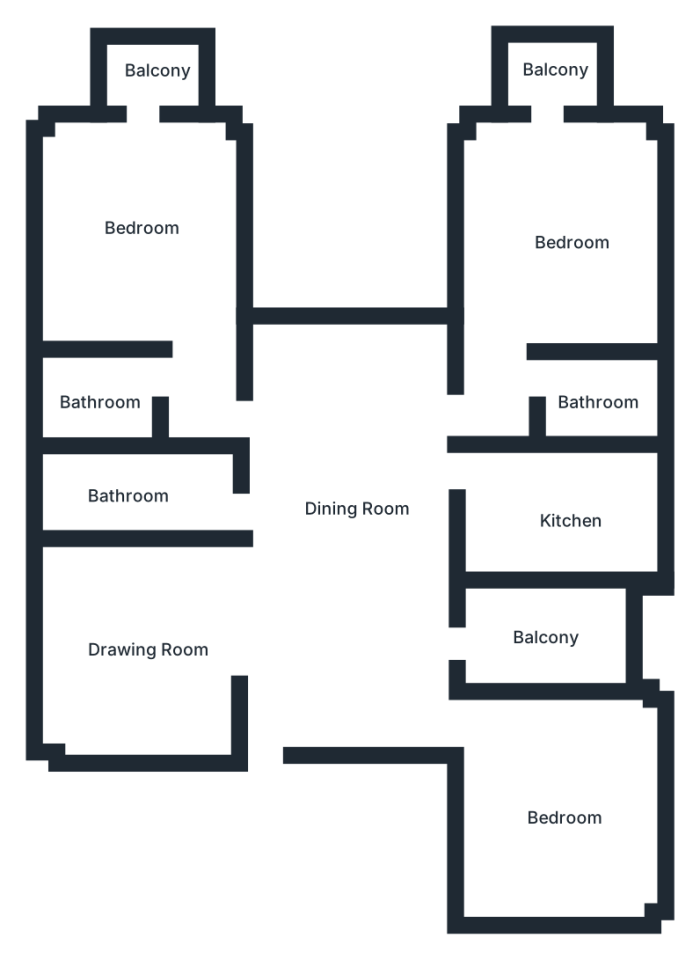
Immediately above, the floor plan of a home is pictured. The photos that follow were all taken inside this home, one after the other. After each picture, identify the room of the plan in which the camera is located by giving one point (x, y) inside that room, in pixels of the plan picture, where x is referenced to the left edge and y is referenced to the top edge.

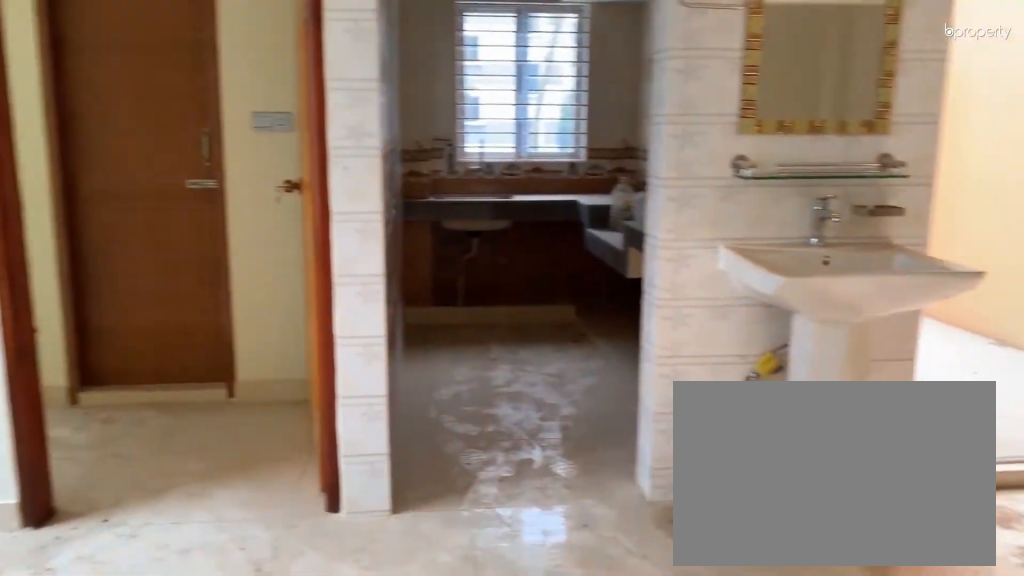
(349, 523)
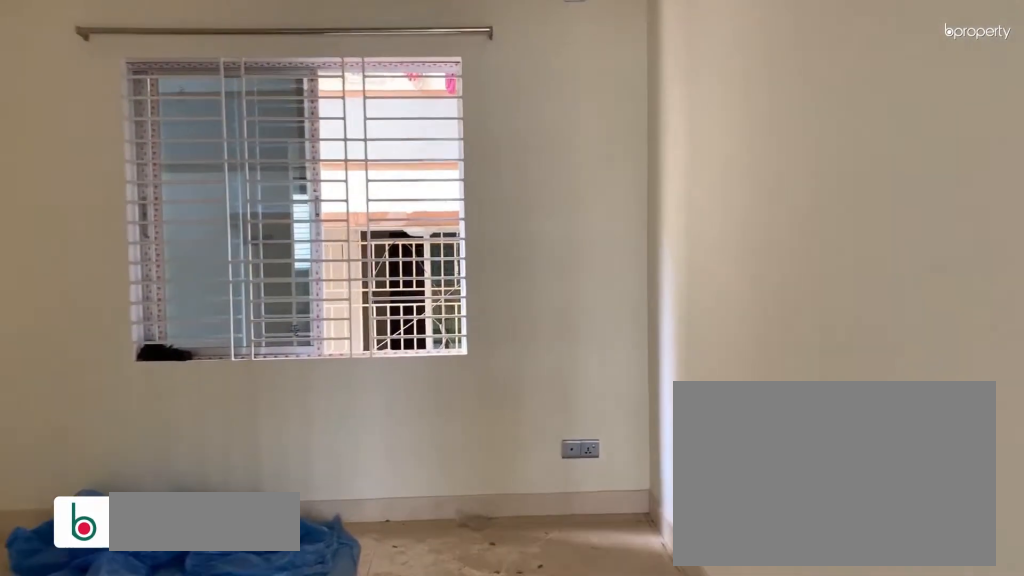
(145, 652)
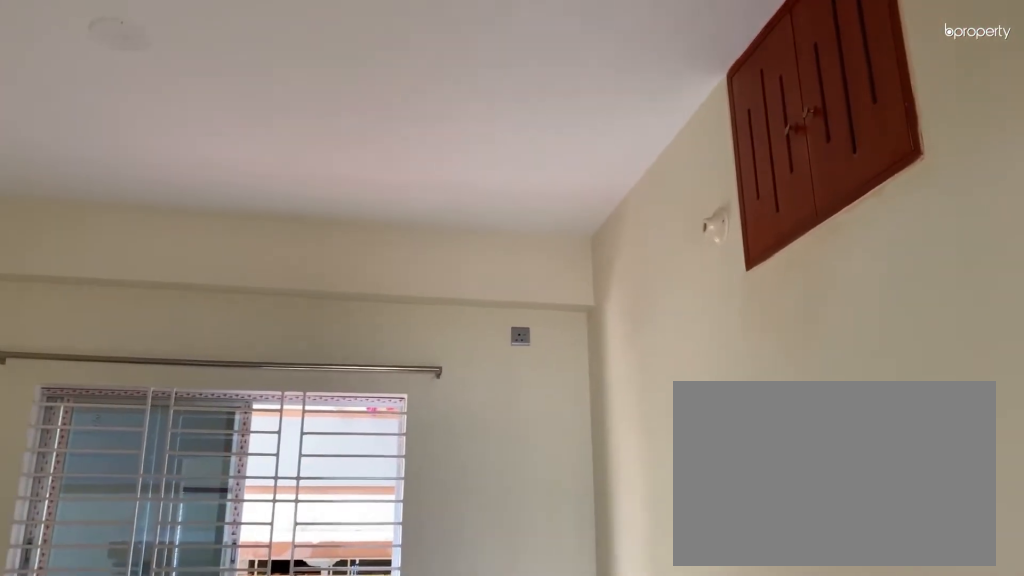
(145, 652)
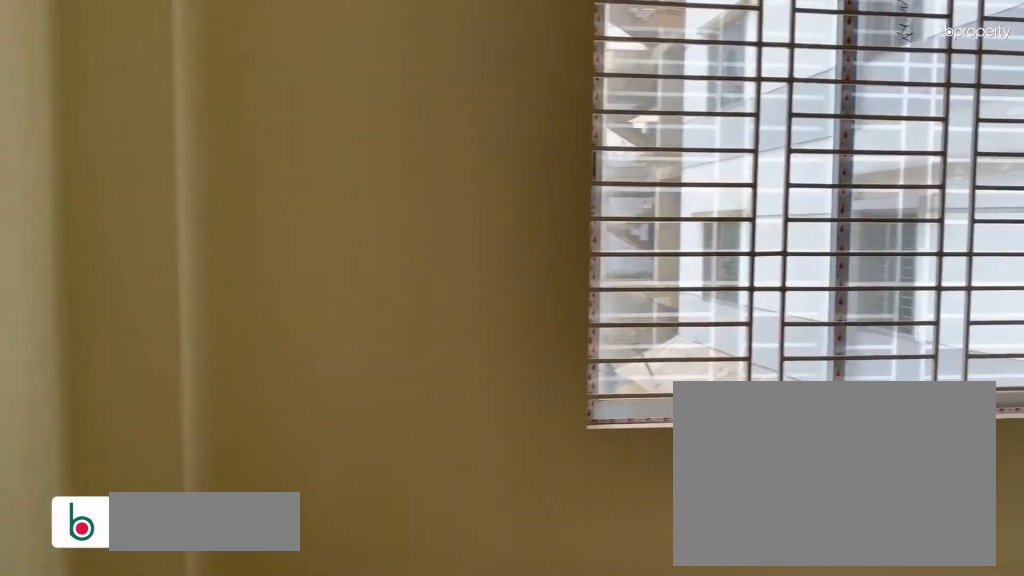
(552, 811)
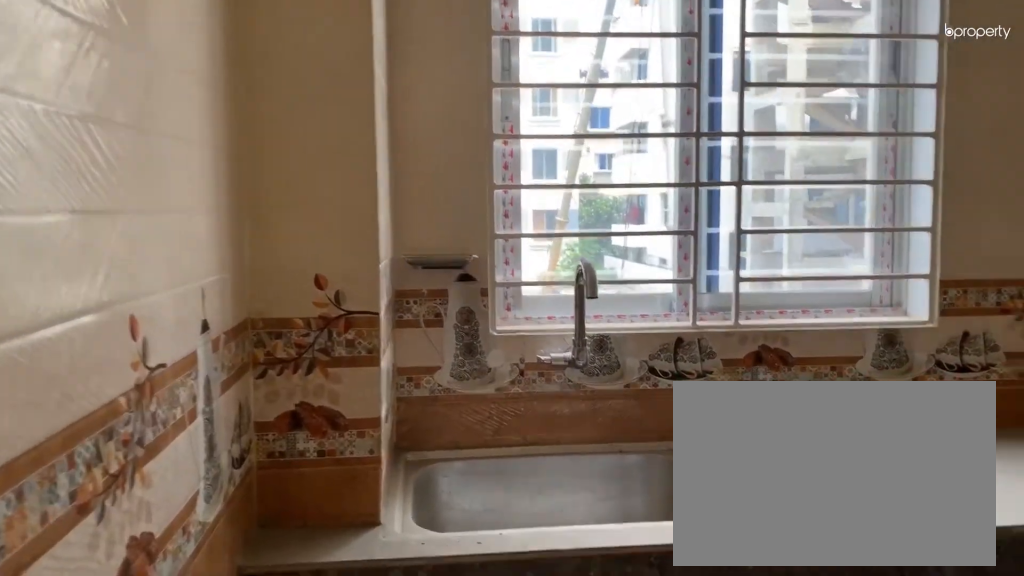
(545, 506)
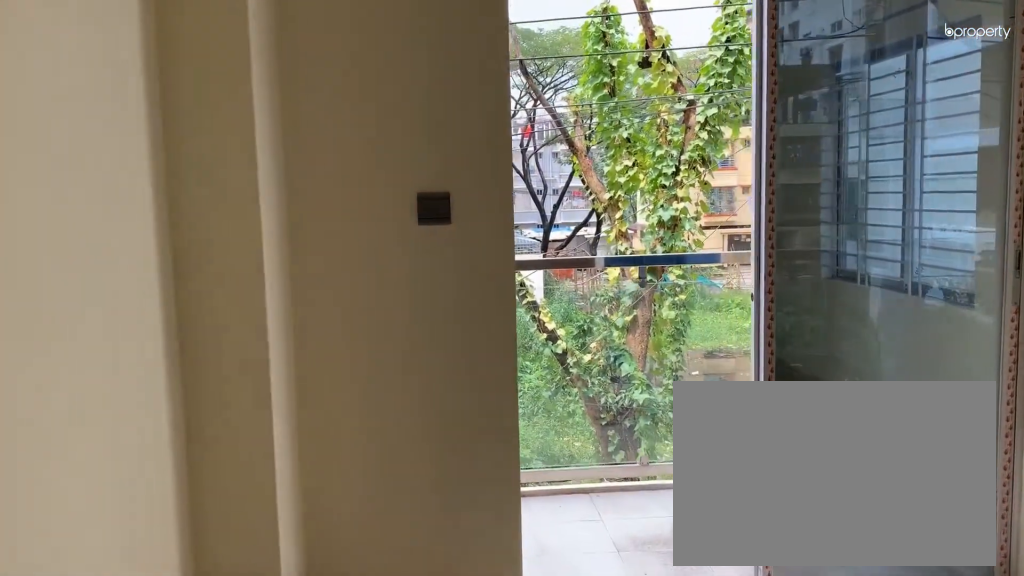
(556, 234)
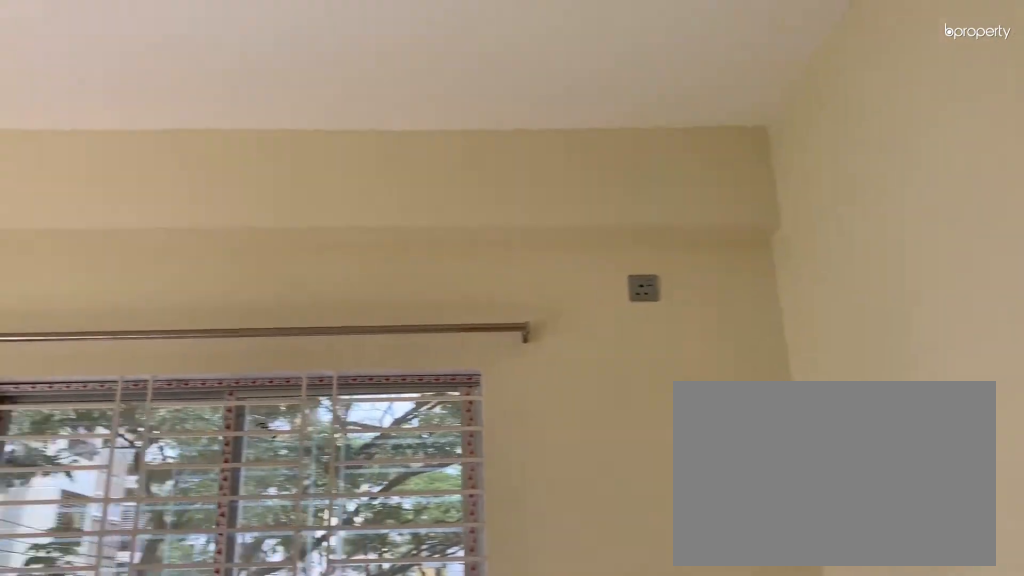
(556, 234)
